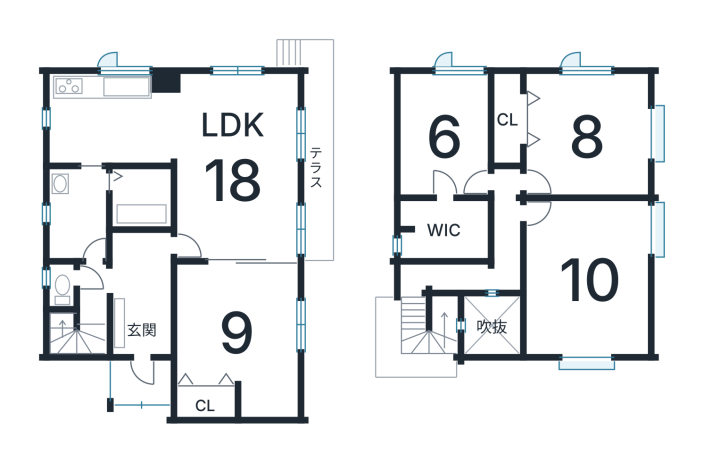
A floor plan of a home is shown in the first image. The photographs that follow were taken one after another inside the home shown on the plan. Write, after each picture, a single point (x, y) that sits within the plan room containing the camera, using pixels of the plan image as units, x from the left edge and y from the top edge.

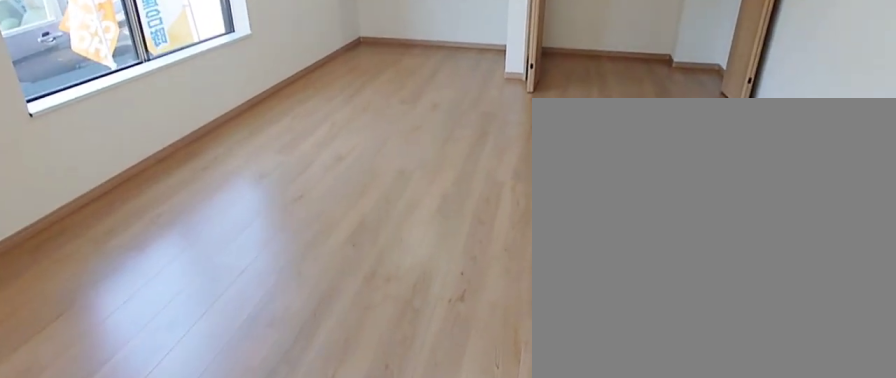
(233, 334)
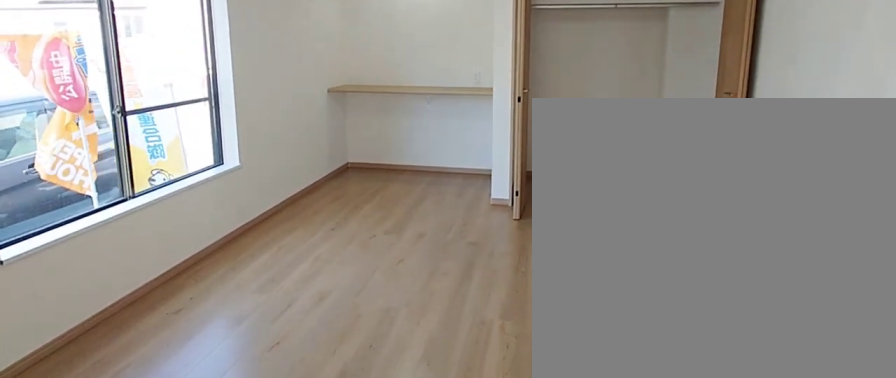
(233, 334)
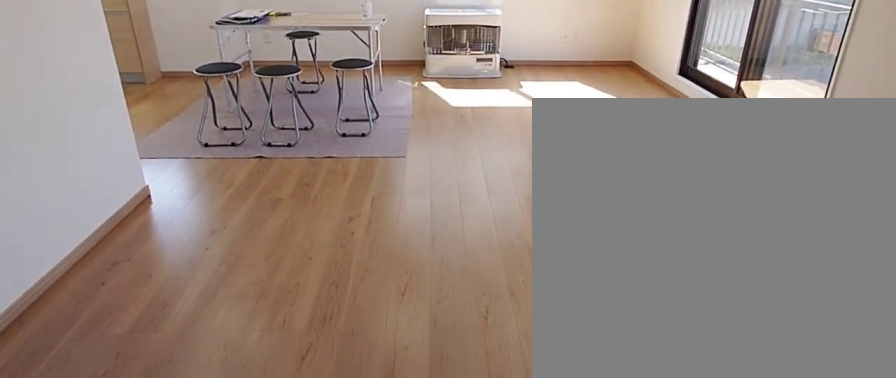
(239, 166)
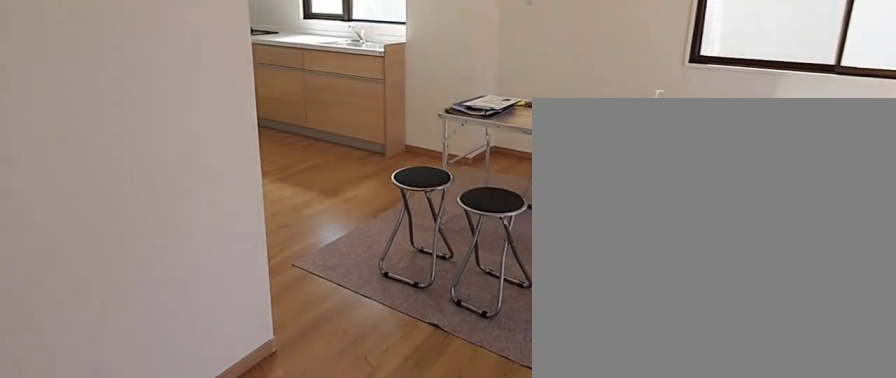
(239, 166)
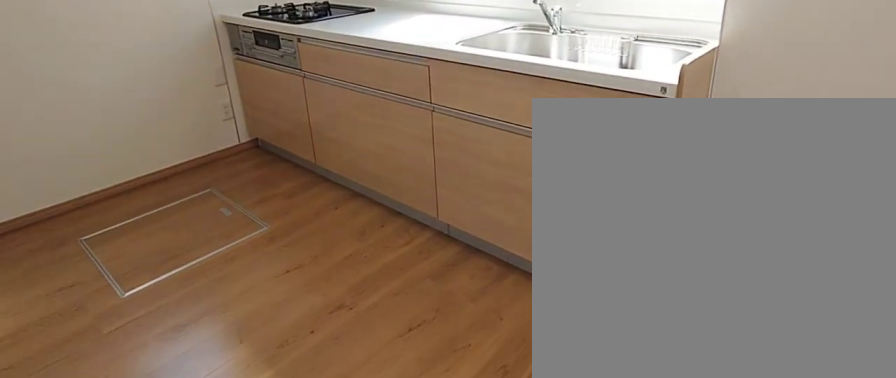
(119, 121)
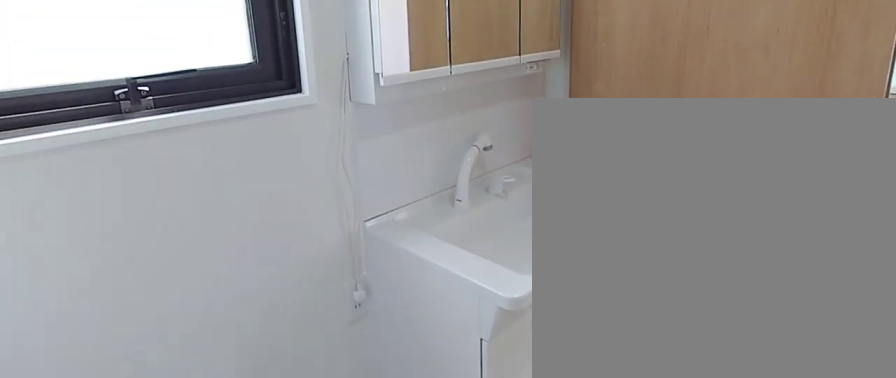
(76, 228)
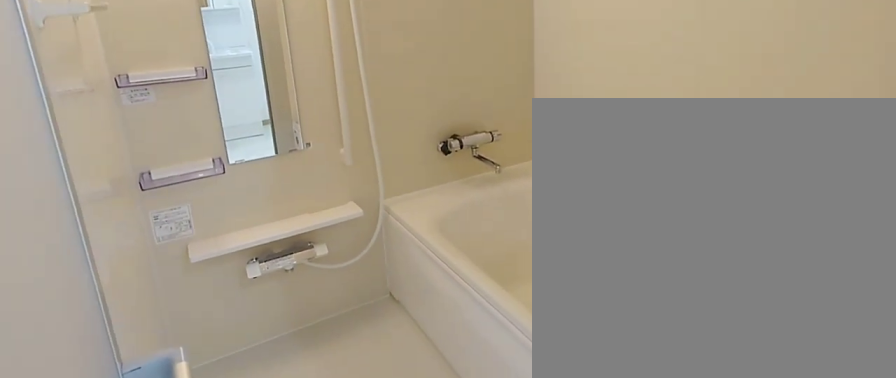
(138, 200)
